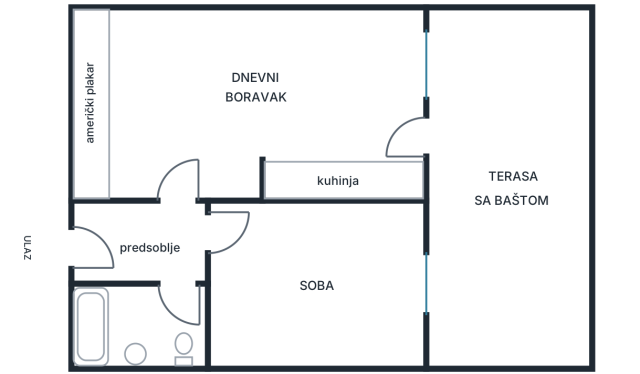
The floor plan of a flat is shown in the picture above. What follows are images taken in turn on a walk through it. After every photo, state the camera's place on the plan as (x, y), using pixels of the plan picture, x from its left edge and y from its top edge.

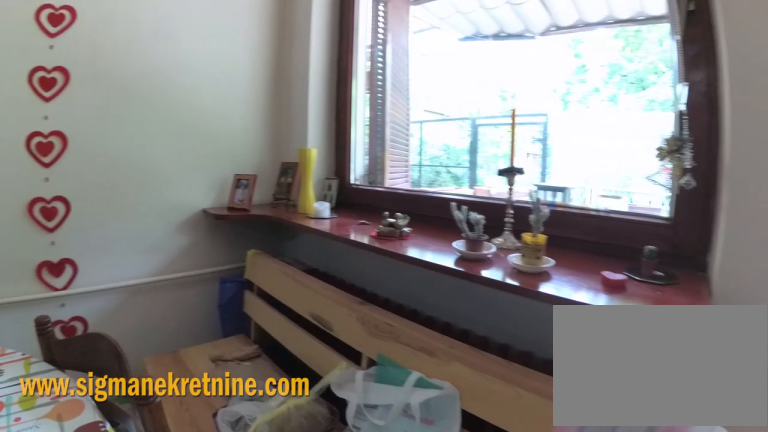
(349, 134)
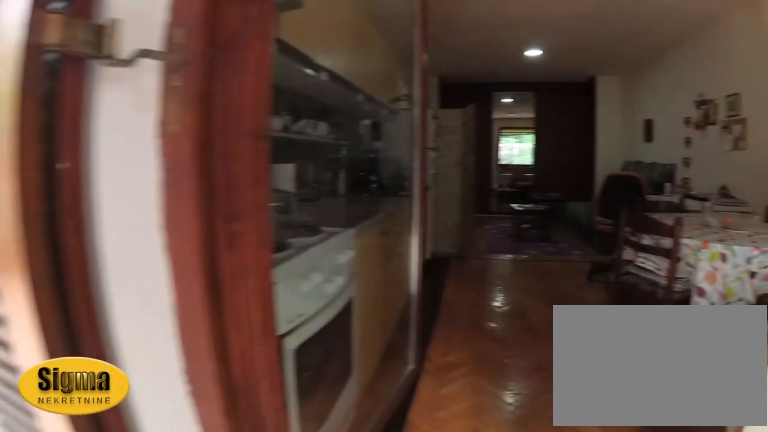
(475, 133)
